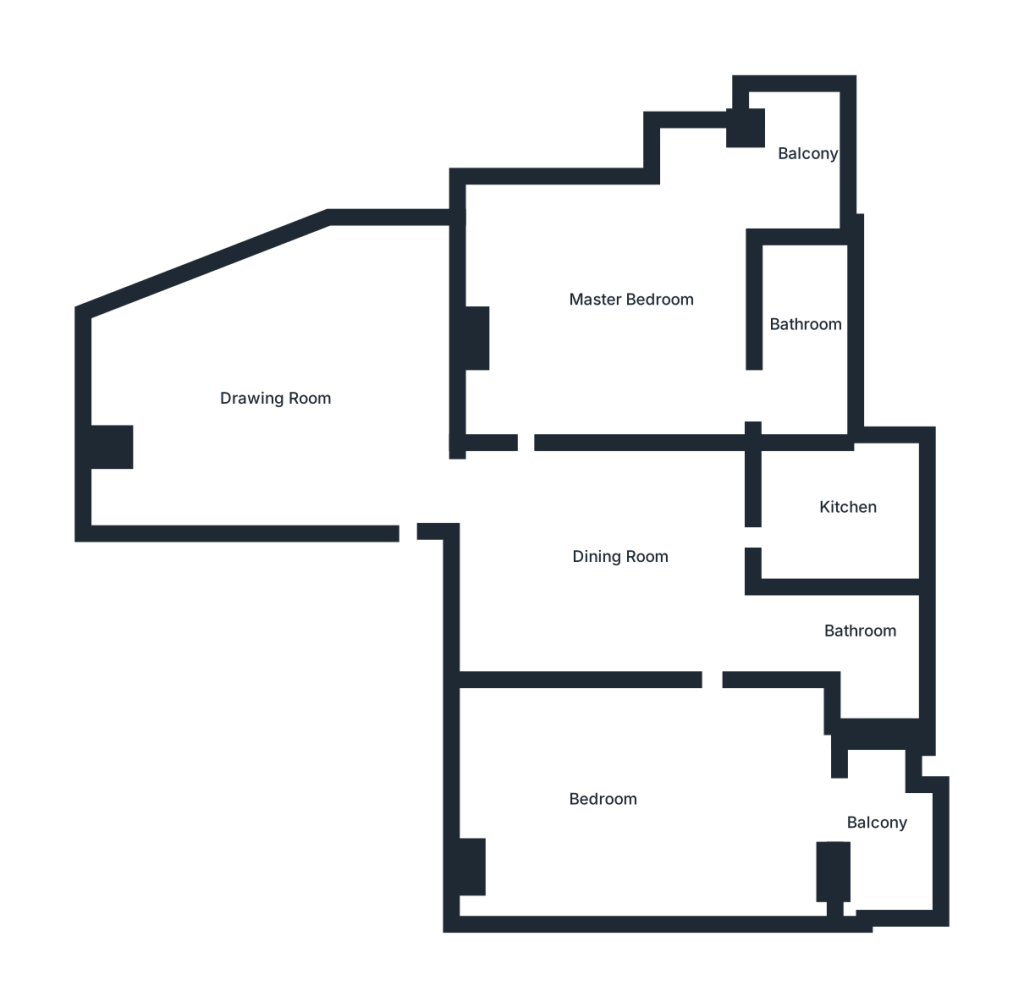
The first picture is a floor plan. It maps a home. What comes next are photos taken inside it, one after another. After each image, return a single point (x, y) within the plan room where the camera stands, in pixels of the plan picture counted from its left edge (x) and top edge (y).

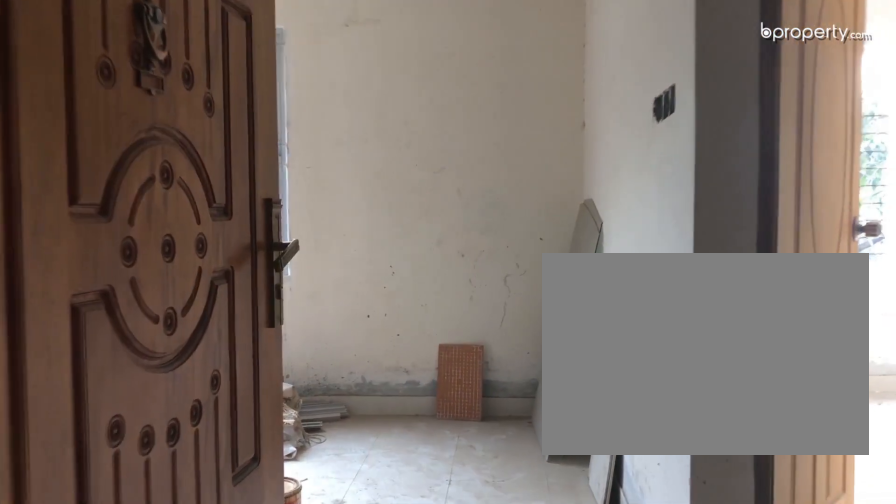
(433, 485)
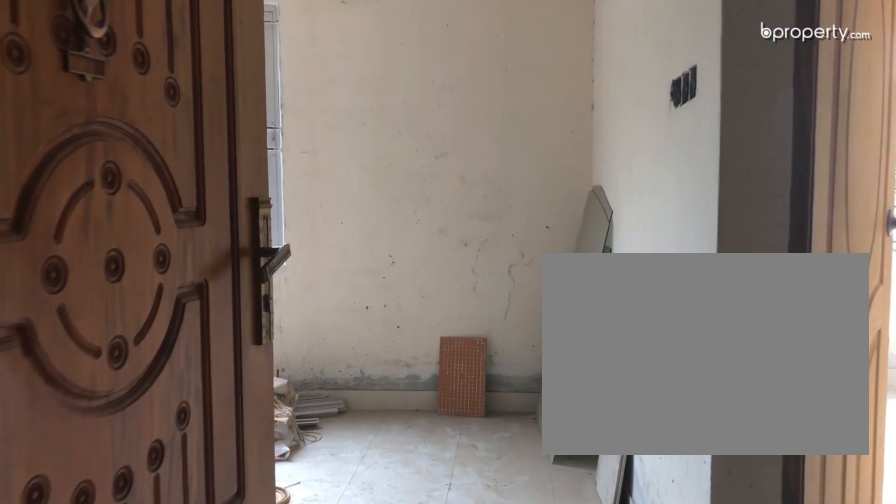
(433, 485)
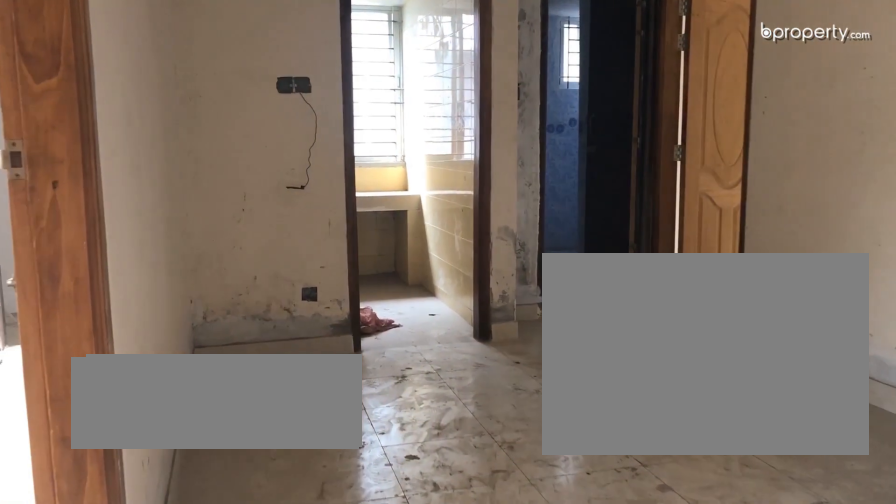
(589, 577)
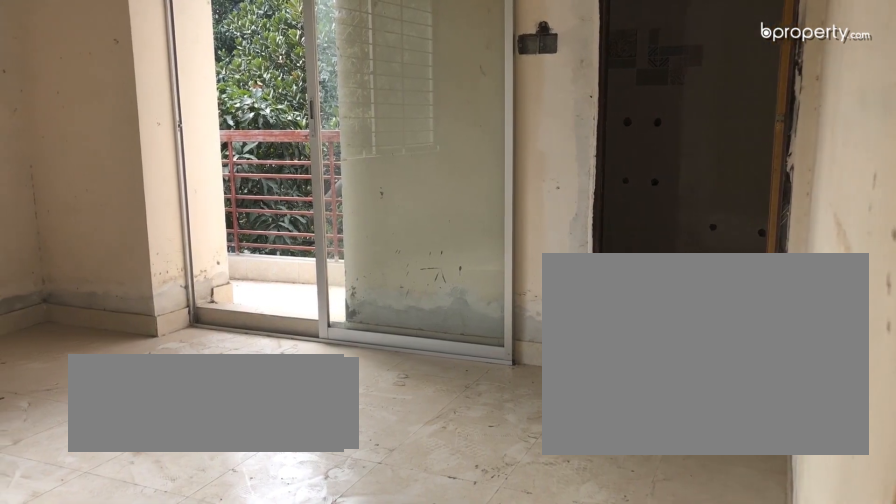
(633, 338)
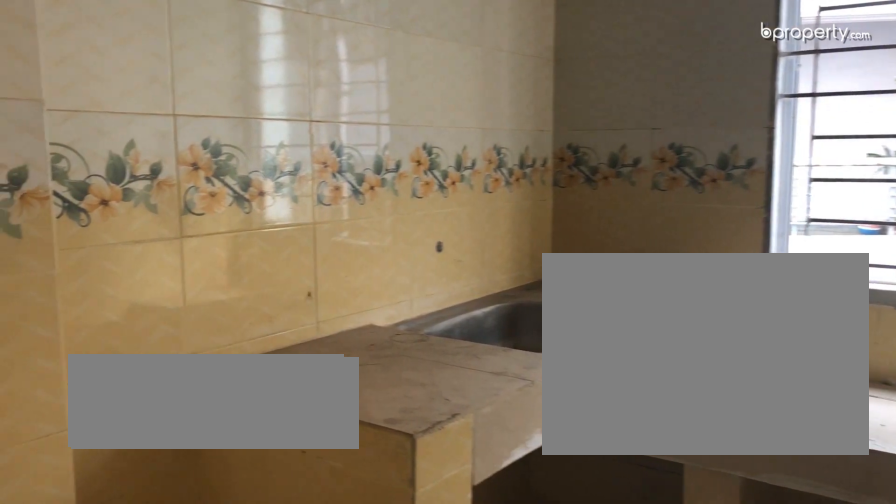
(837, 517)
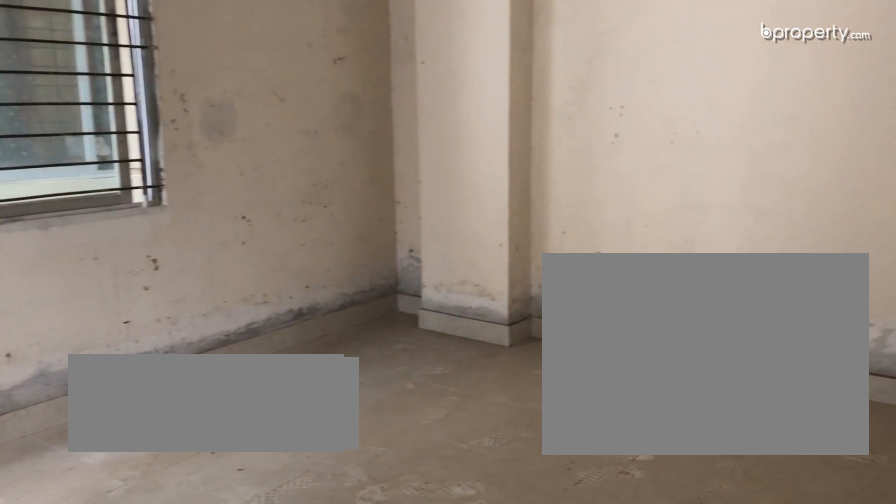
(675, 786)
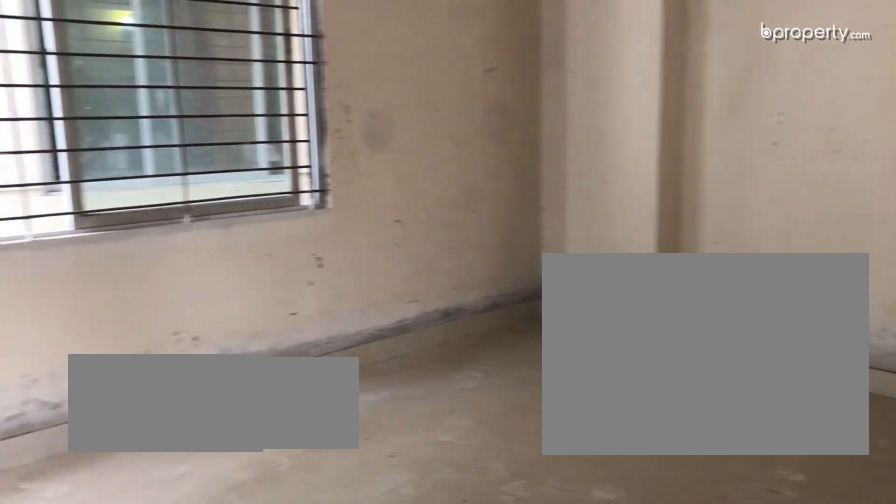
(675, 786)
